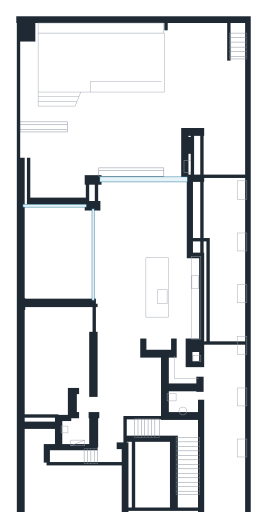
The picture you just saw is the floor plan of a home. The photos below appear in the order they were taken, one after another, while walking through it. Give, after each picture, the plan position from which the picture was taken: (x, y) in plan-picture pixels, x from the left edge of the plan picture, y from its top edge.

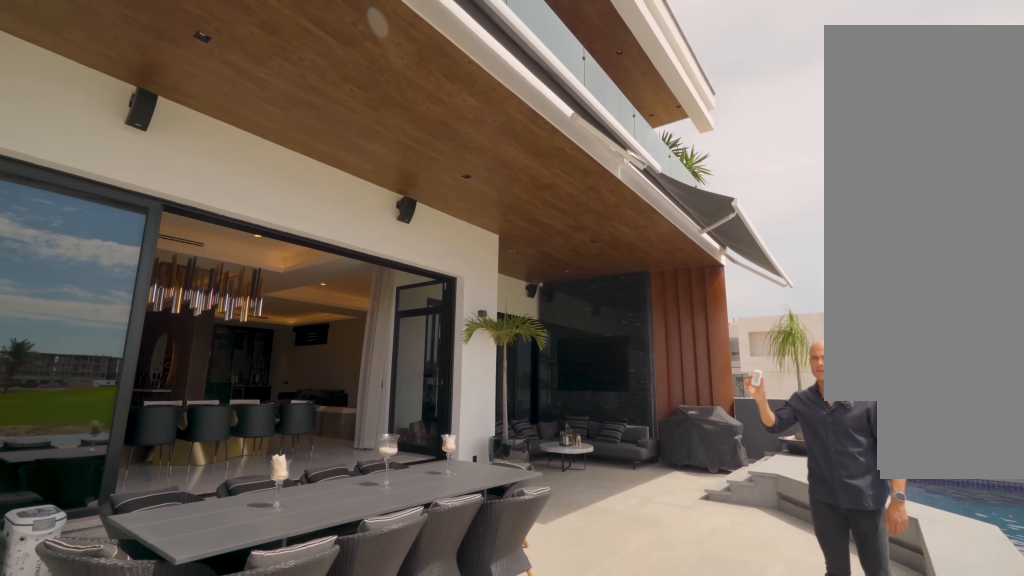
(174, 132)
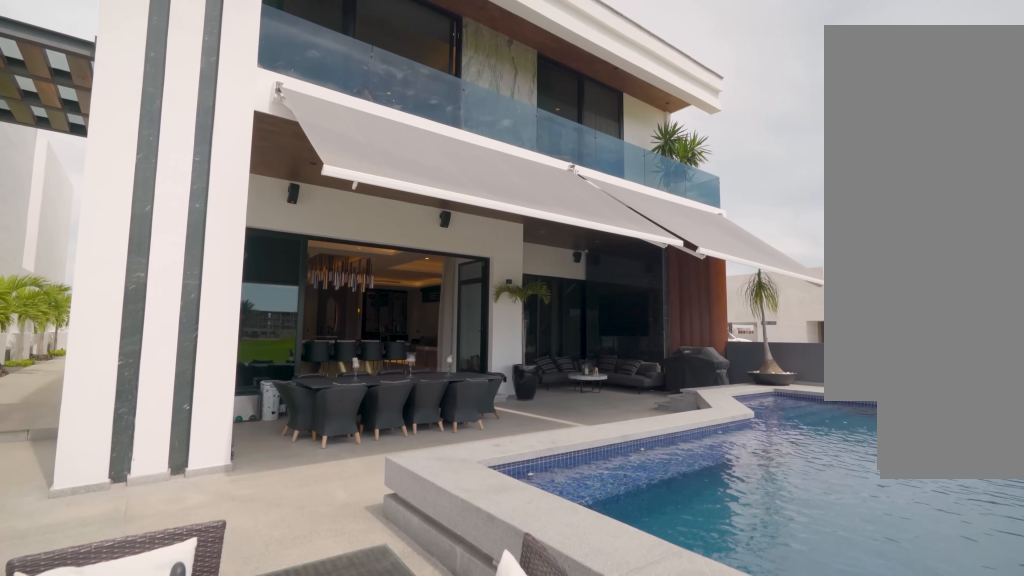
(186, 87)
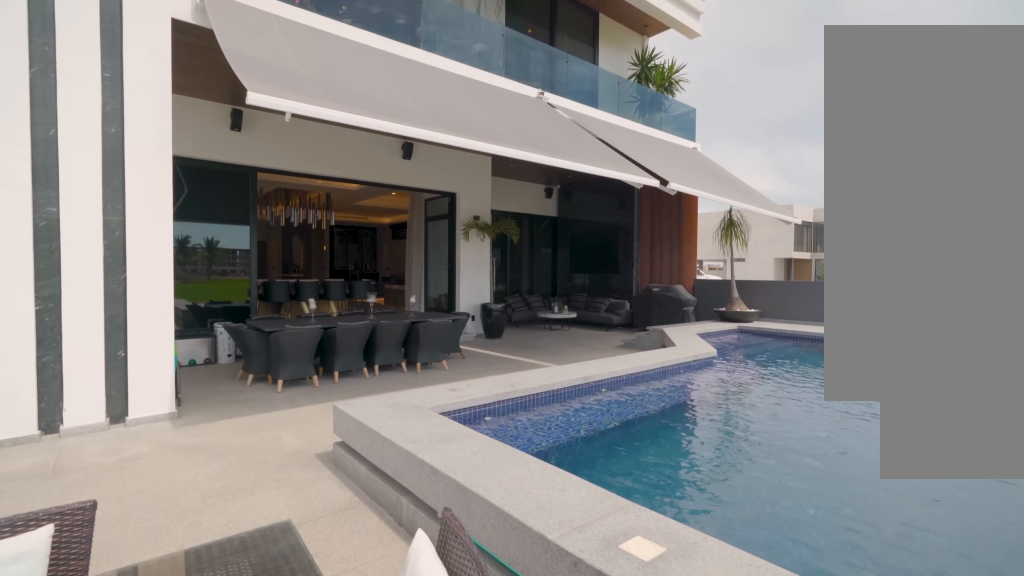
(186, 87)
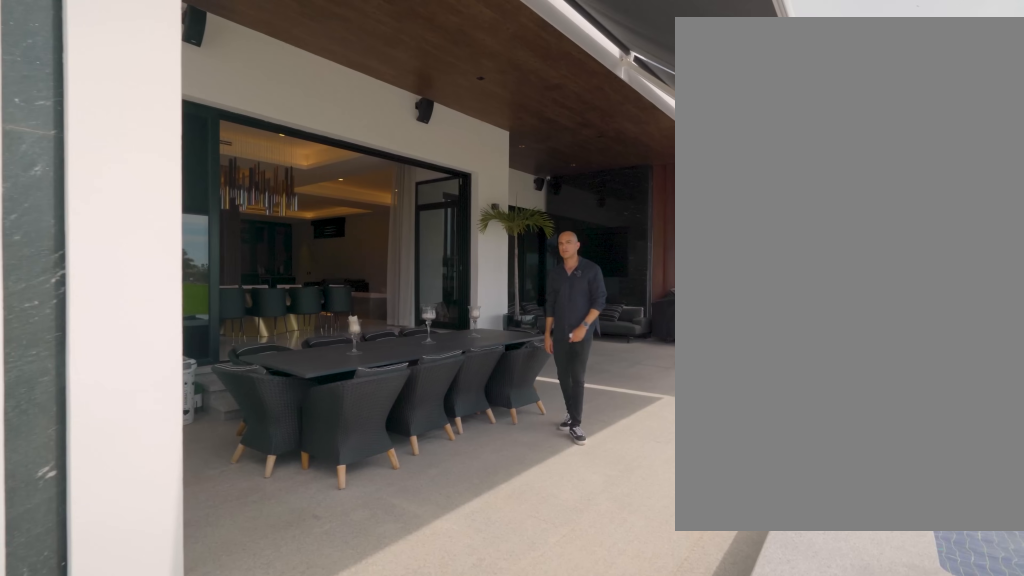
(186, 87)
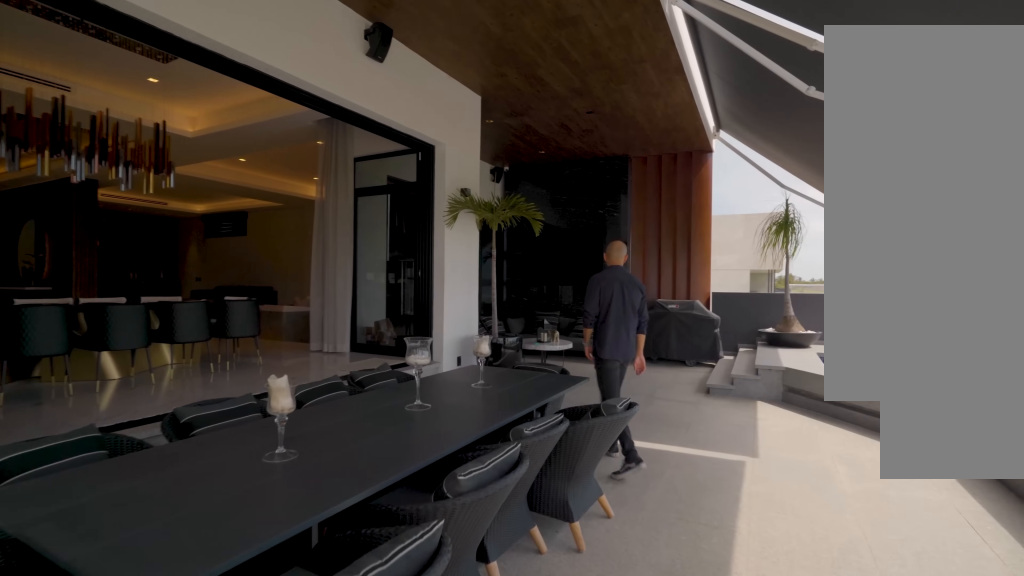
(185, 87)
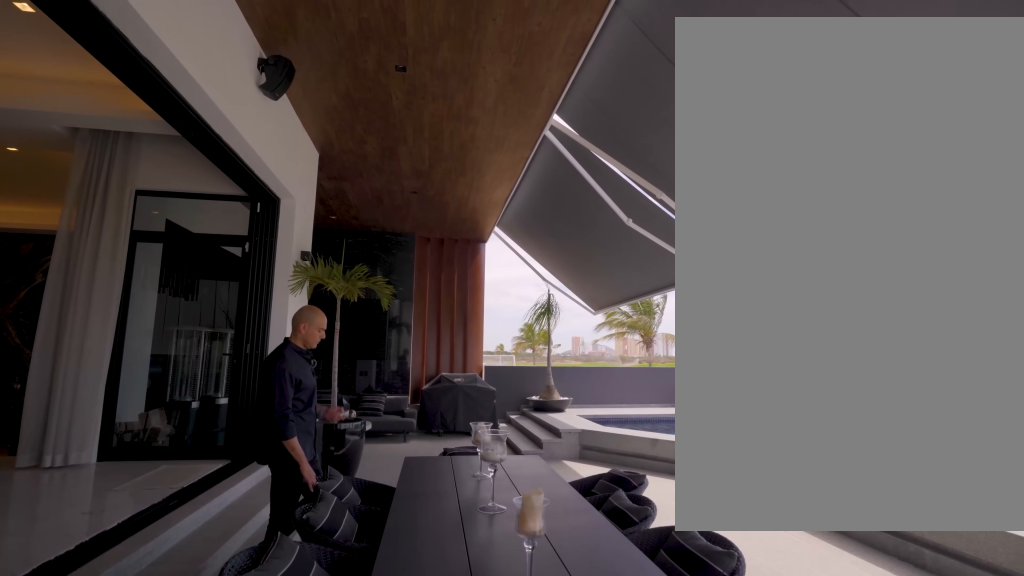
(178, 130)
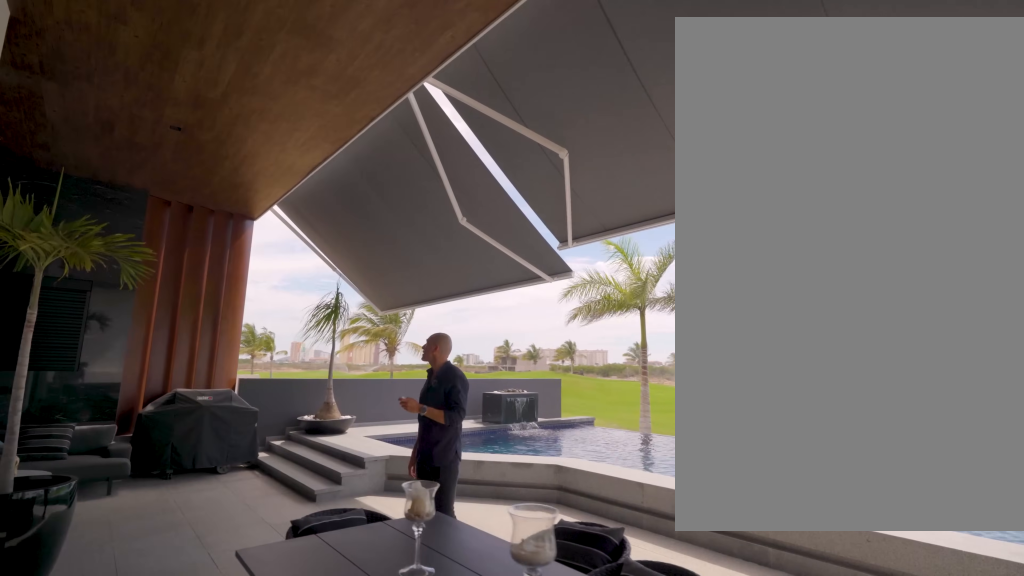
(167, 151)
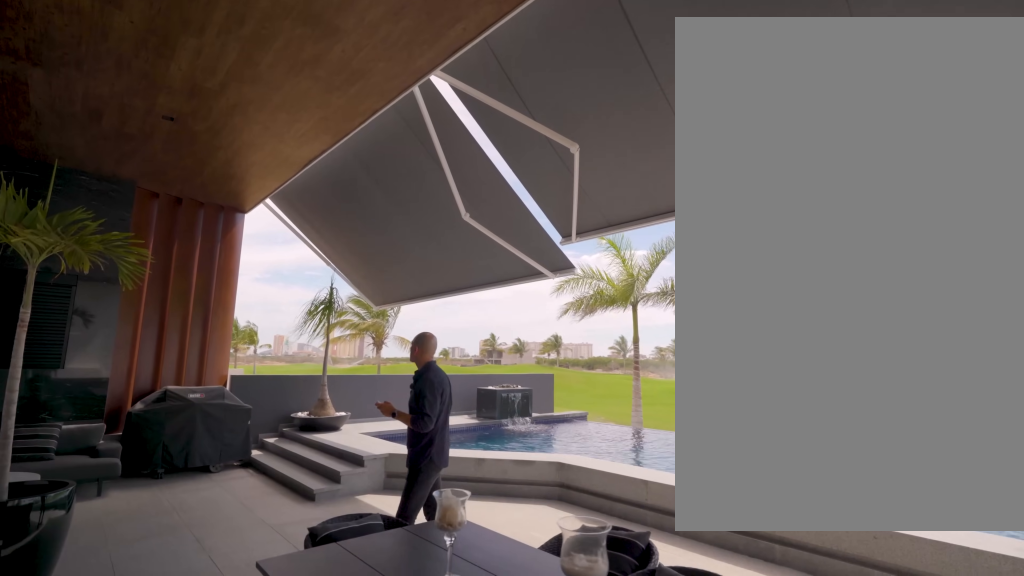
(154, 159)
